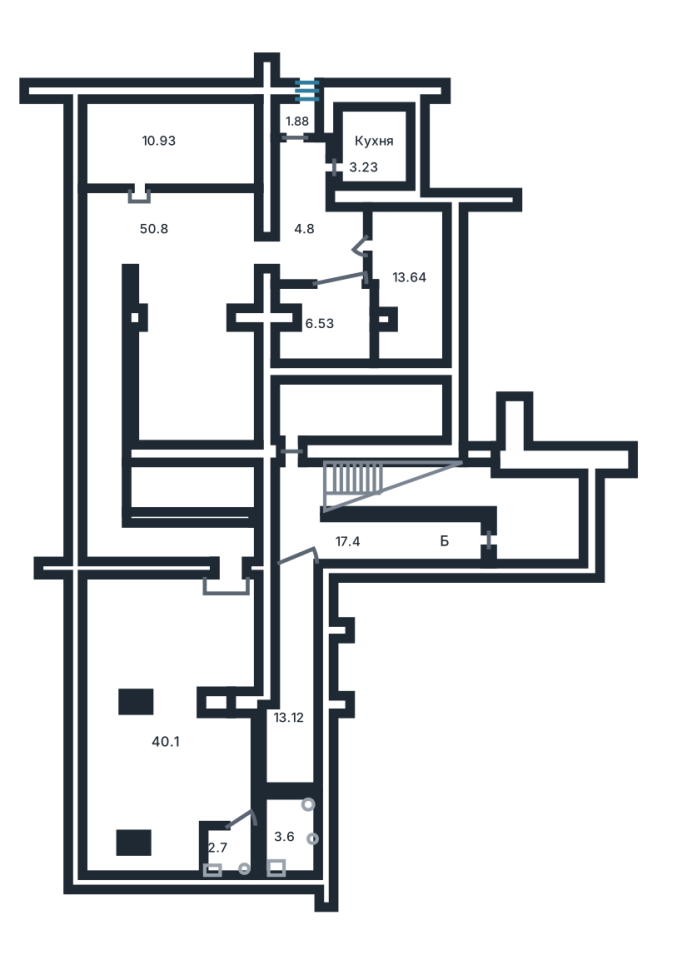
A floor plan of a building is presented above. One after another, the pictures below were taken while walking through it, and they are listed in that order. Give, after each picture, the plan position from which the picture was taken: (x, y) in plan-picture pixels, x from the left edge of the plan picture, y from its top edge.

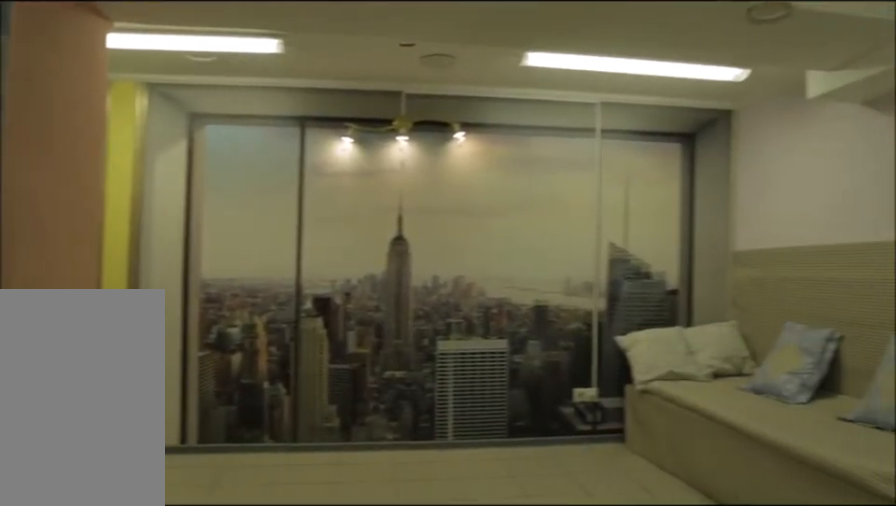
(209, 634)
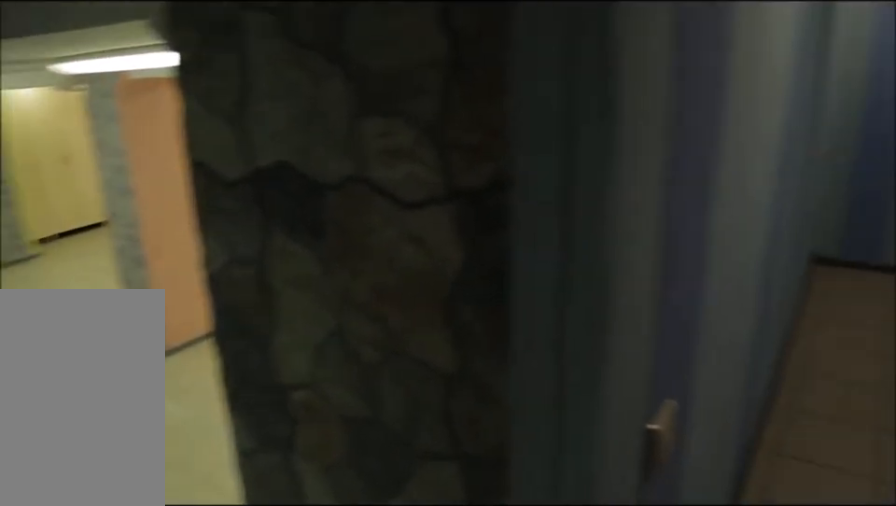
(234, 580)
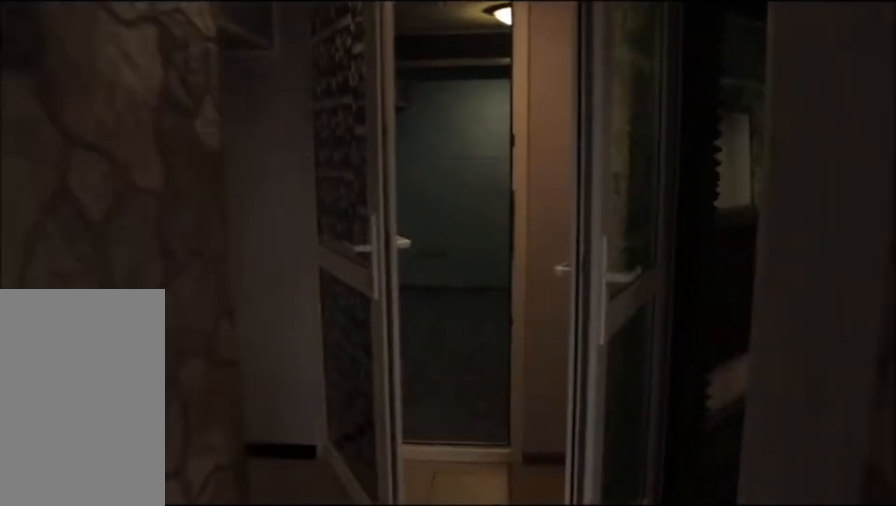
(213, 294)
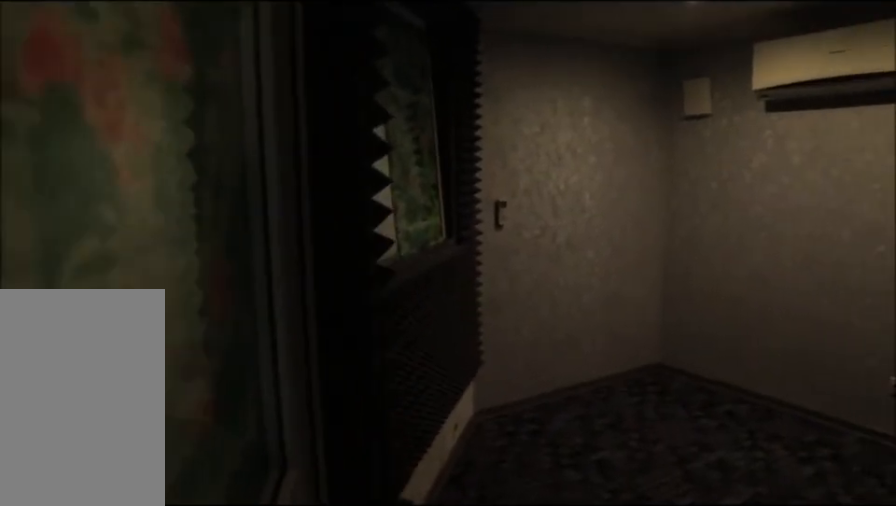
(314, 270)
